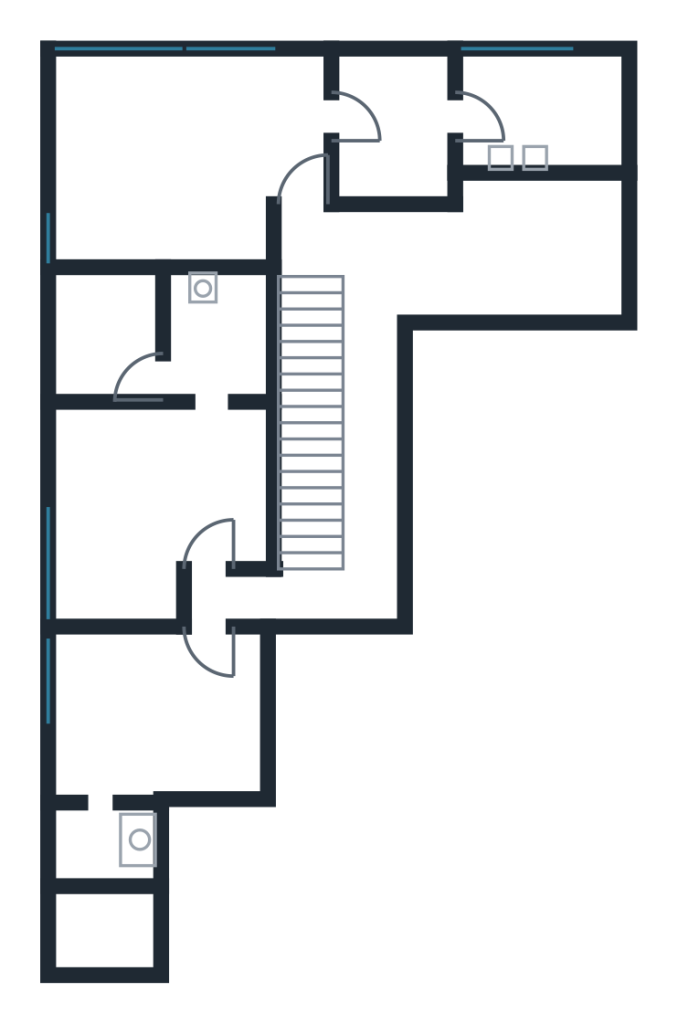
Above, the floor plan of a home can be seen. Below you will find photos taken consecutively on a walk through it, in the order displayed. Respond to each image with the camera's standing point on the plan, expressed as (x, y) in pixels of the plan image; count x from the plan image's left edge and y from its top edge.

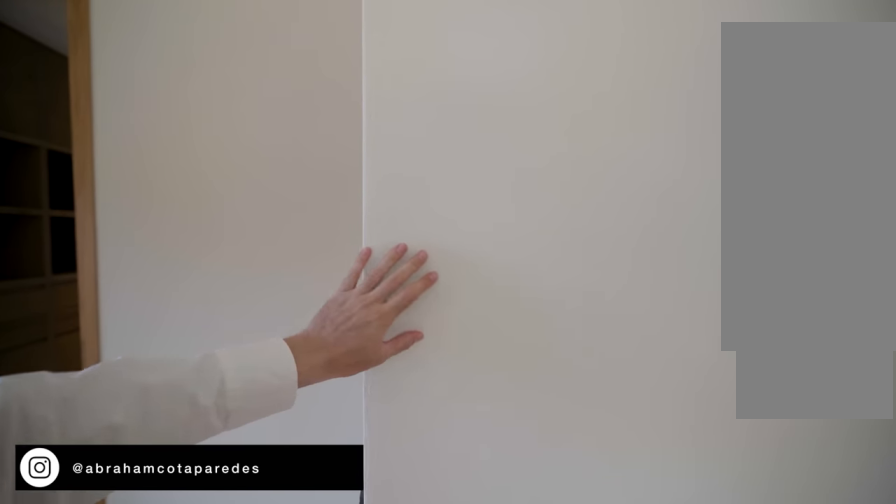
(230, 201)
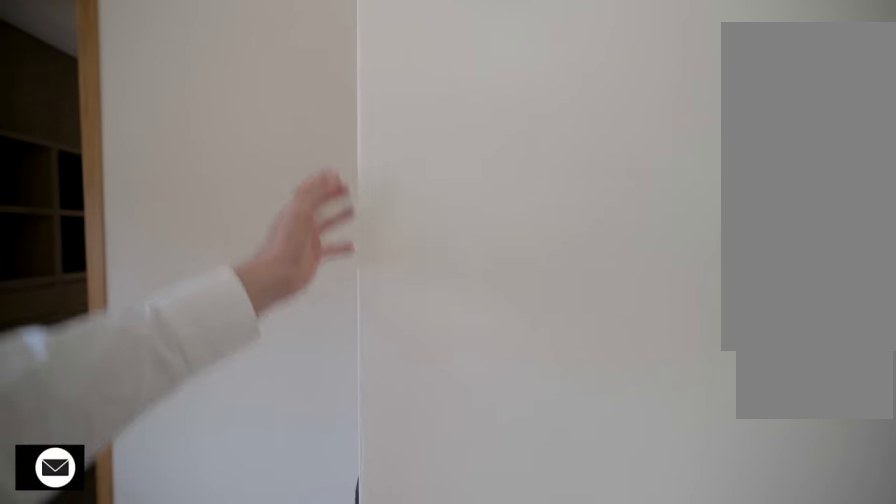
(230, 201)
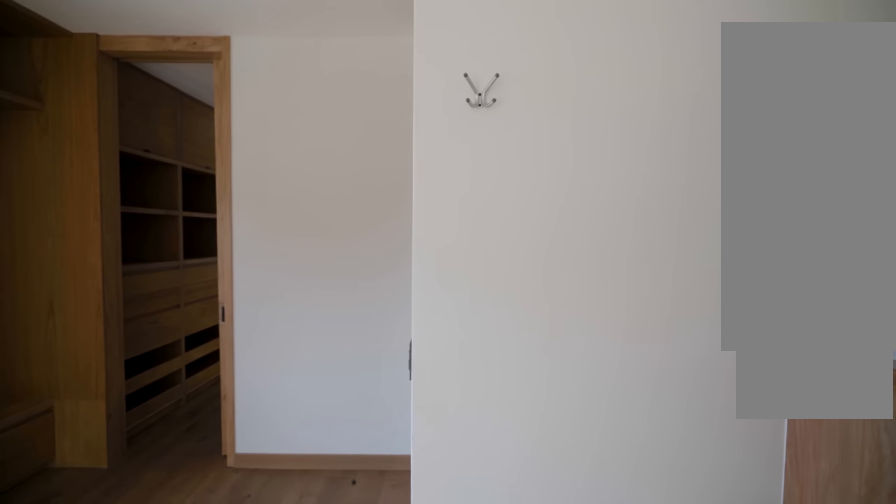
(188, 209)
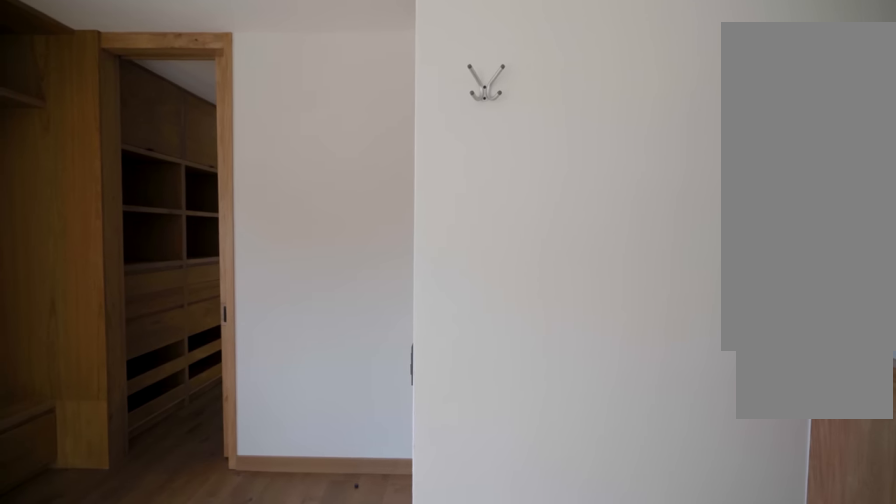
(187, 209)
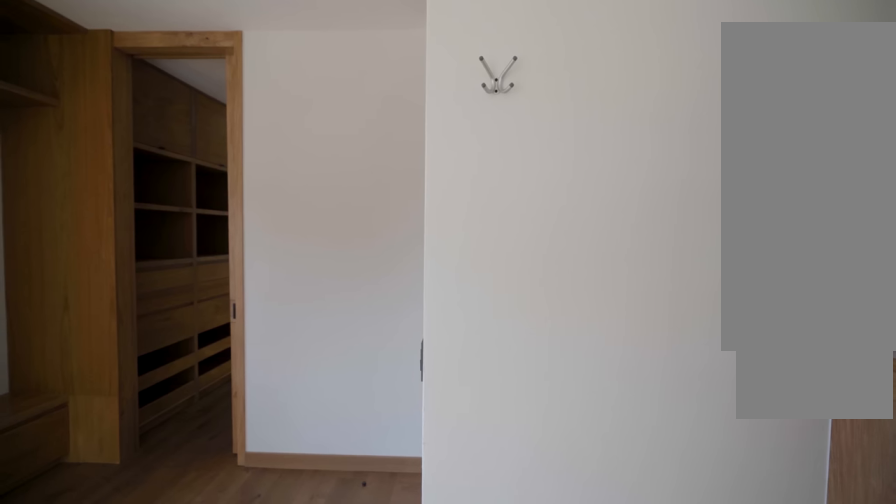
(182, 209)
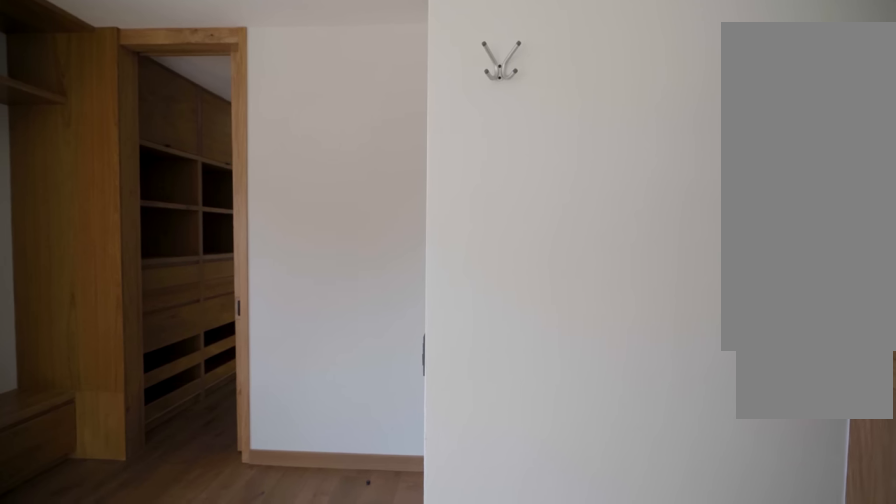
(182, 209)
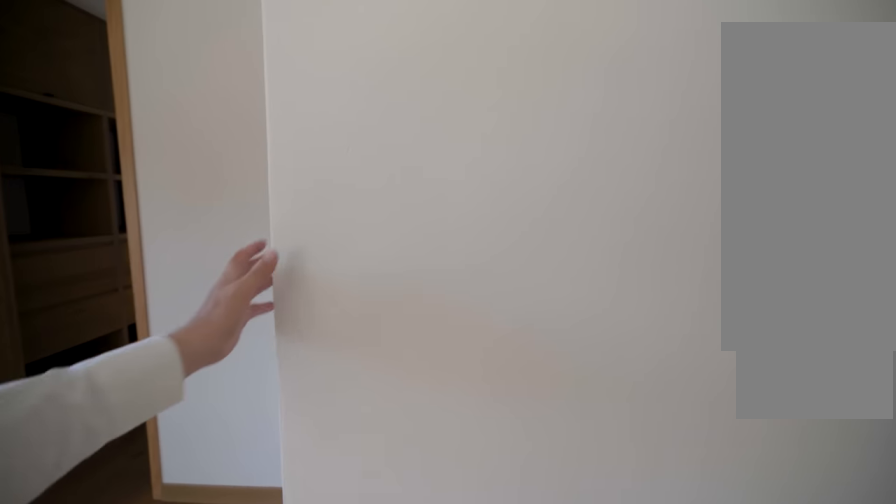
(182, 209)
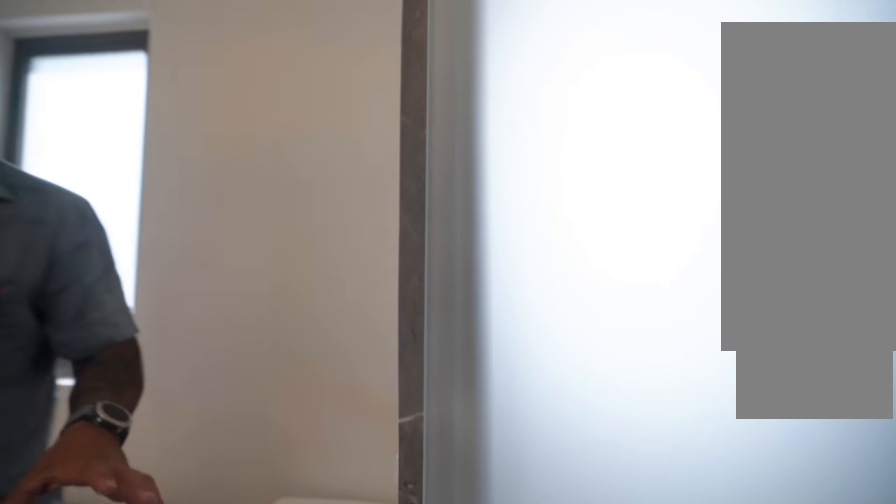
(568, 112)
